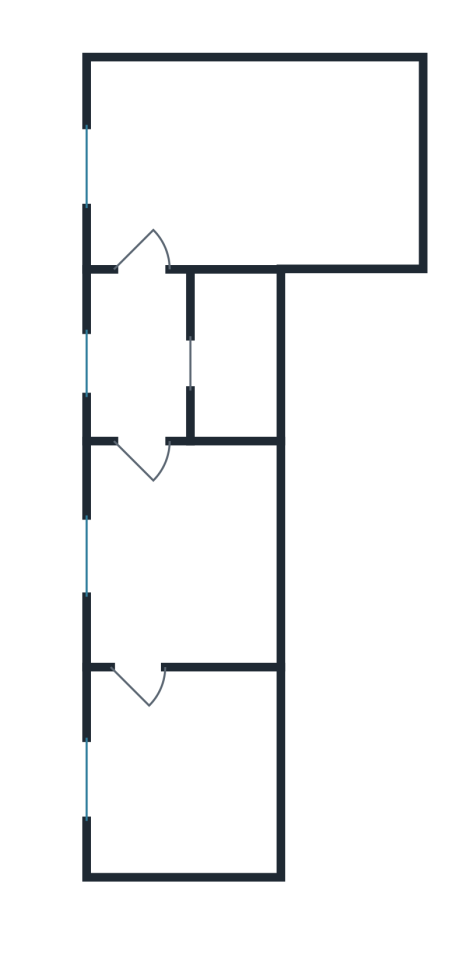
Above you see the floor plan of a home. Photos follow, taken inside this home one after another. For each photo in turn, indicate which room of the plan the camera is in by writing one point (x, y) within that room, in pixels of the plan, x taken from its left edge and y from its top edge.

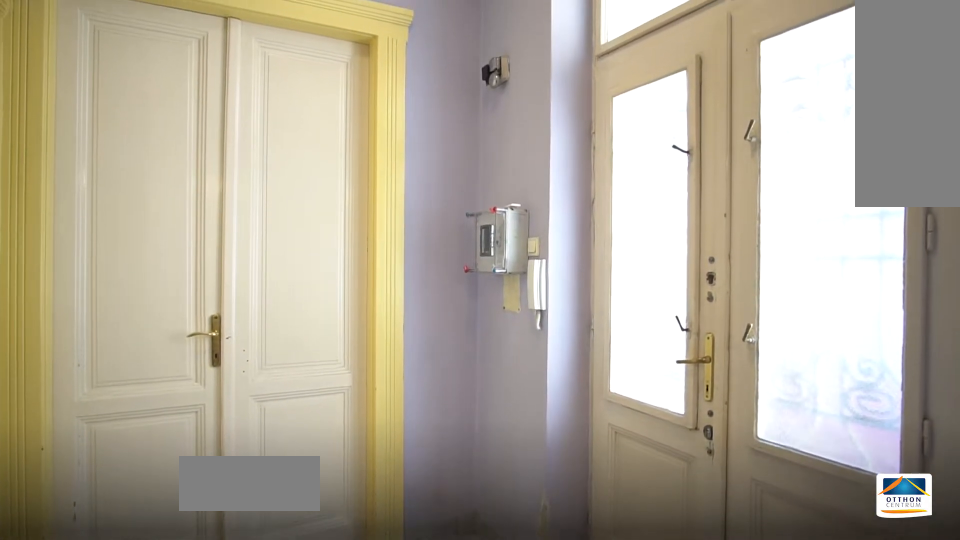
(144, 357)
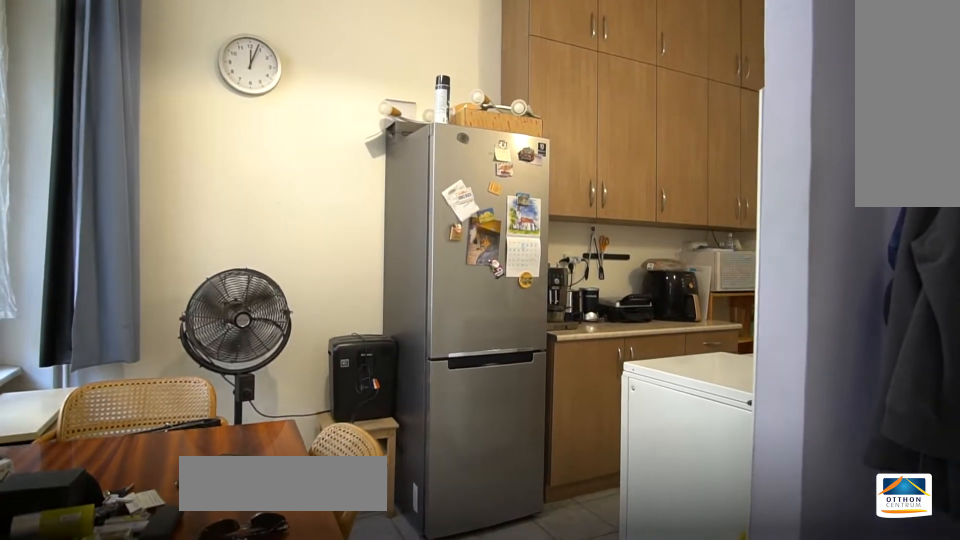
(273, 162)
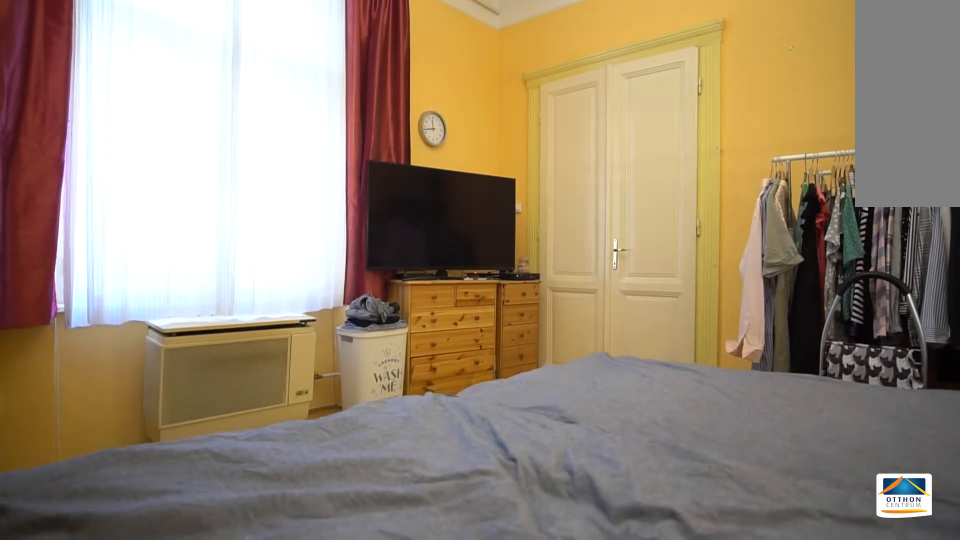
(197, 771)
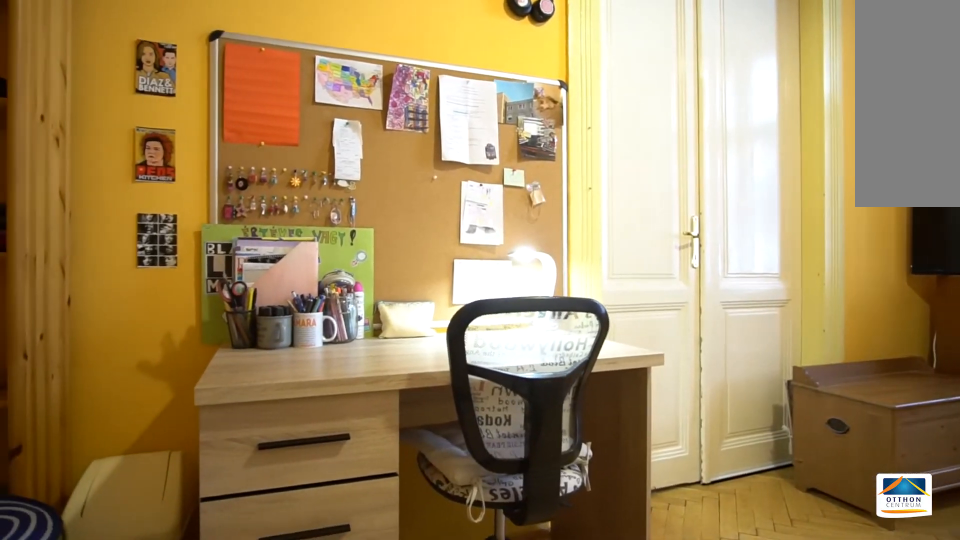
(197, 561)
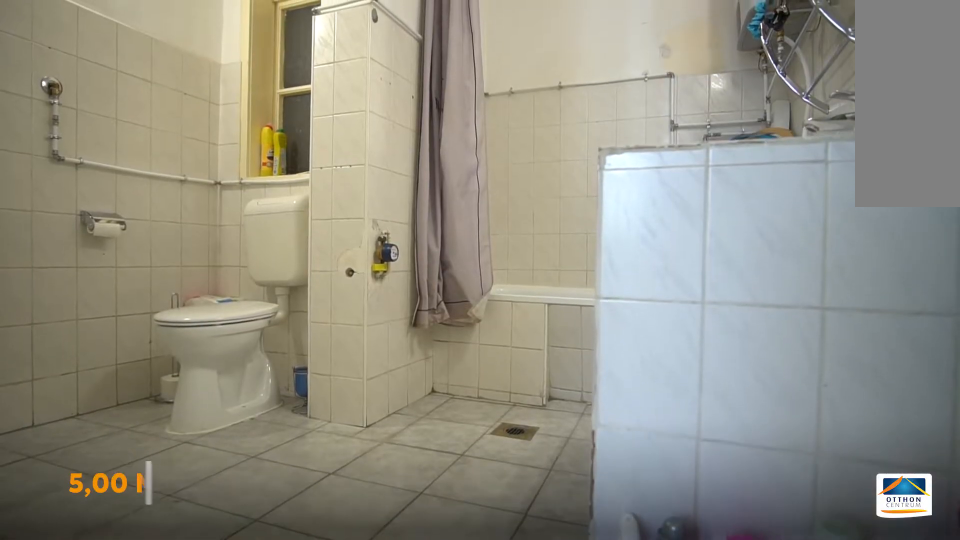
(236, 360)
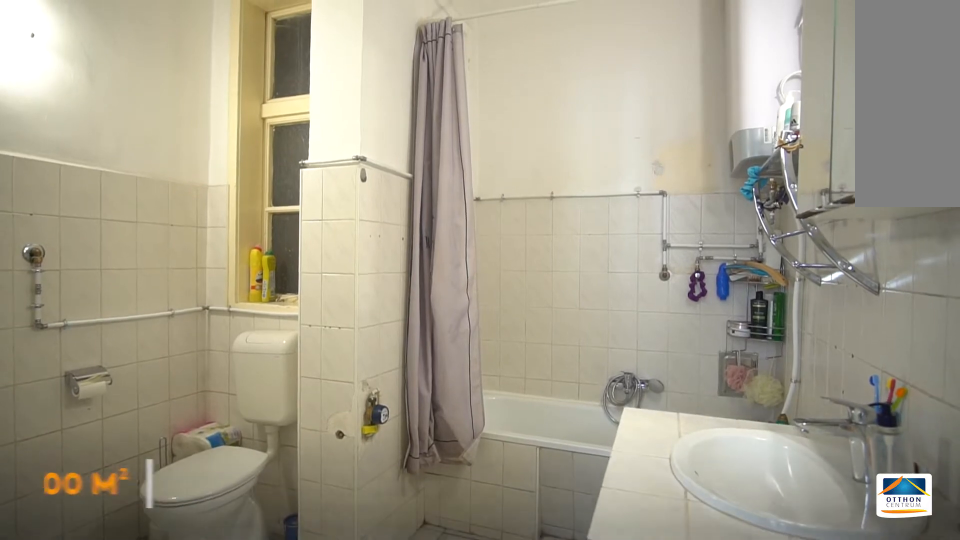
(237, 359)
